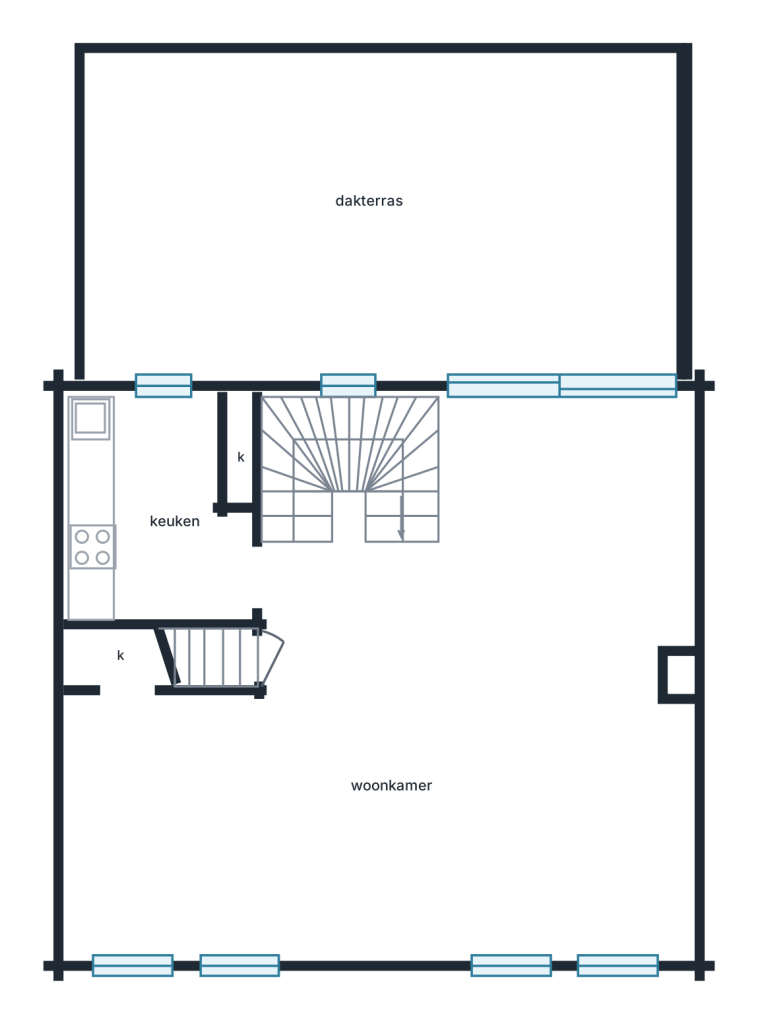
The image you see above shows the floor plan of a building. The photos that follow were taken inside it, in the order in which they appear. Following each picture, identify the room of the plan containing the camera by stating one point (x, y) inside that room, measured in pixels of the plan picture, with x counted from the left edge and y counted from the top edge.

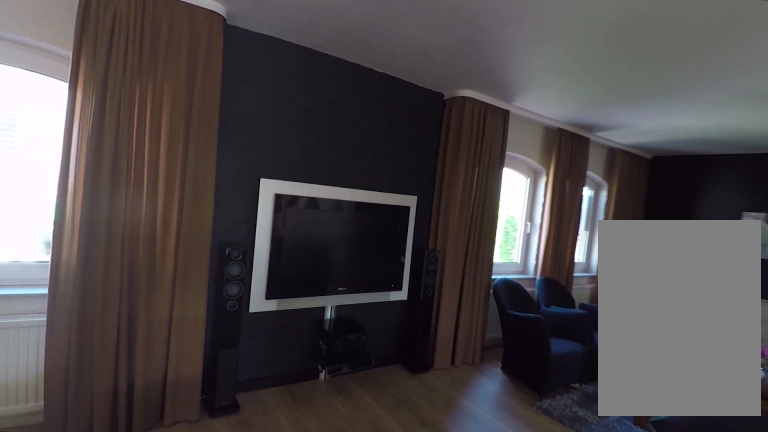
(417, 692)
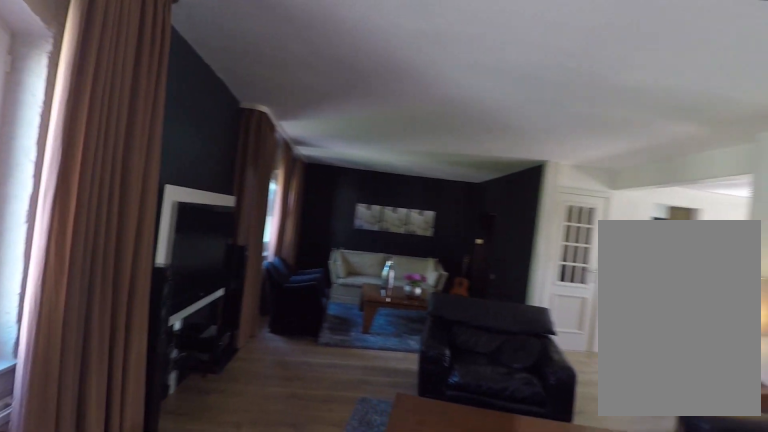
(417, 692)
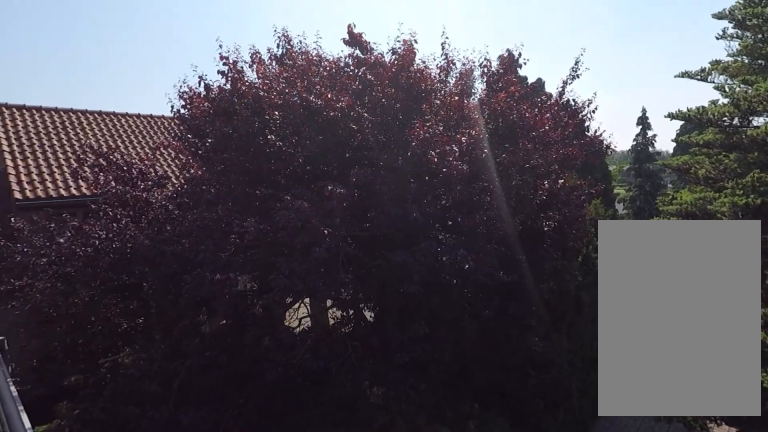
(380, 215)
